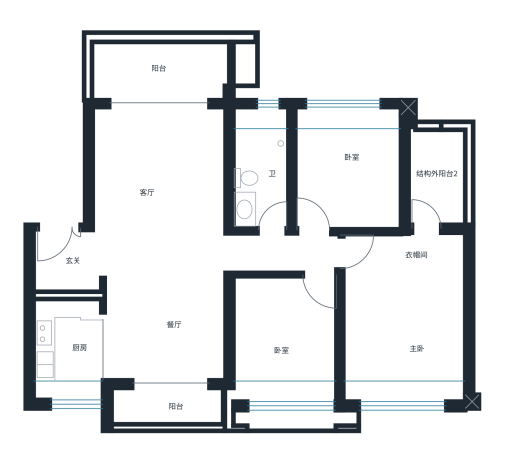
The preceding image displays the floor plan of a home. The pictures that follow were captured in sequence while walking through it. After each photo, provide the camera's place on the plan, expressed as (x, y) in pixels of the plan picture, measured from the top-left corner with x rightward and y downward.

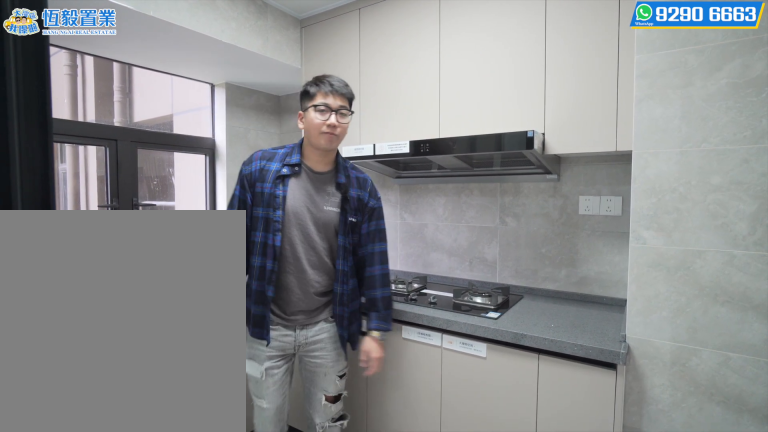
(80, 358)
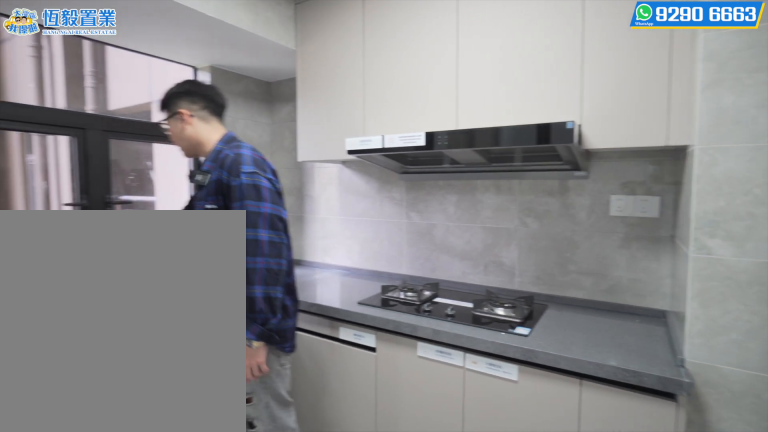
(76, 362)
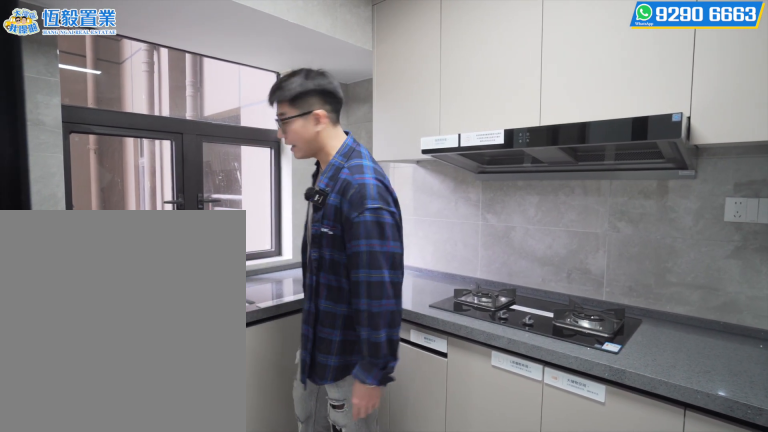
(76, 362)
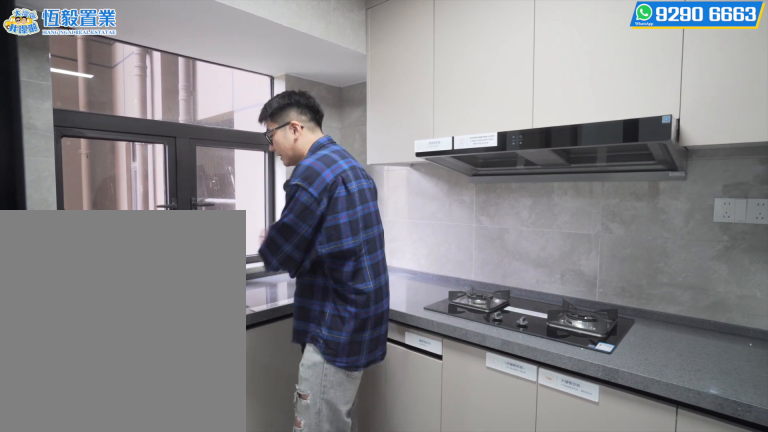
(76, 362)
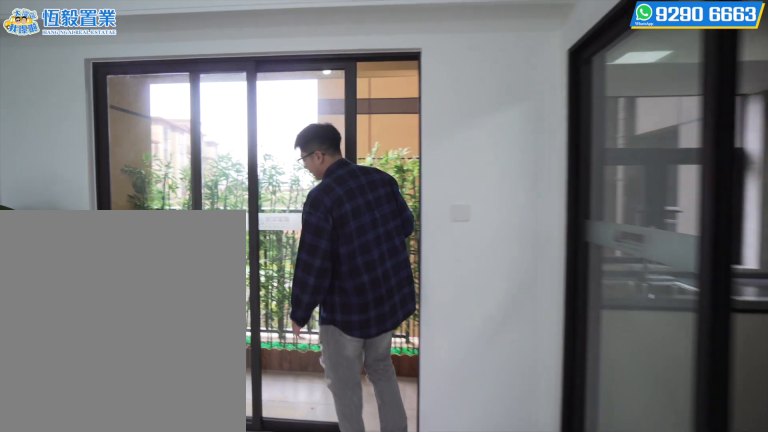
(147, 365)
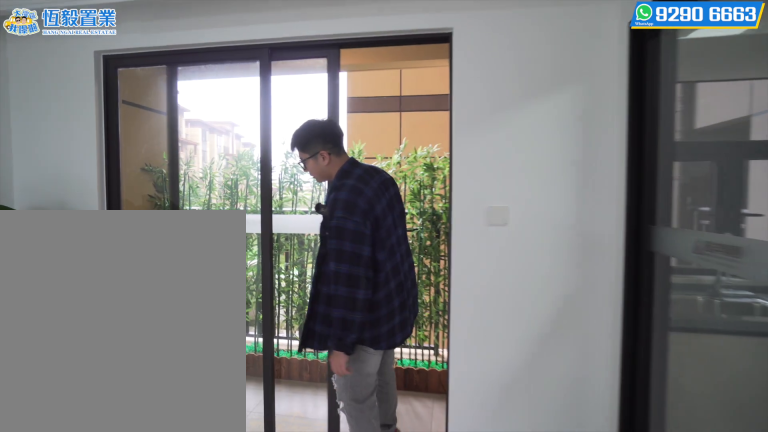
(146, 364)
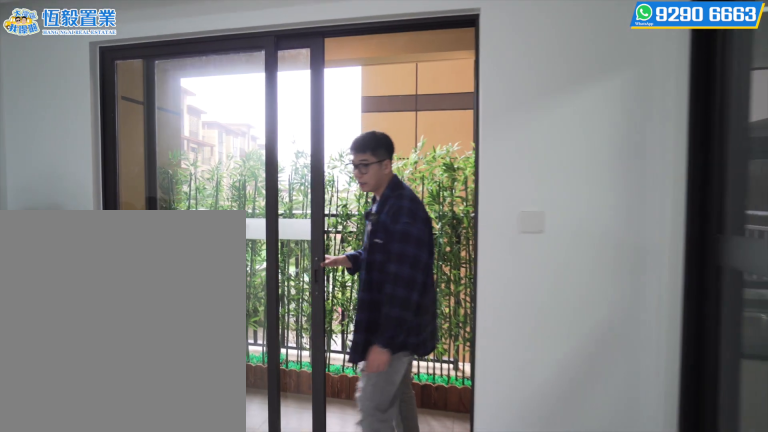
(146, 368)
